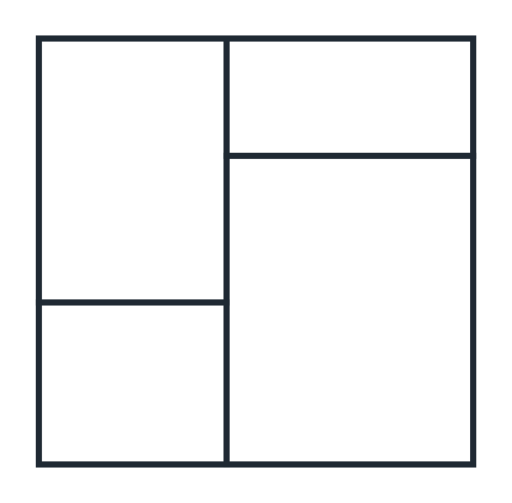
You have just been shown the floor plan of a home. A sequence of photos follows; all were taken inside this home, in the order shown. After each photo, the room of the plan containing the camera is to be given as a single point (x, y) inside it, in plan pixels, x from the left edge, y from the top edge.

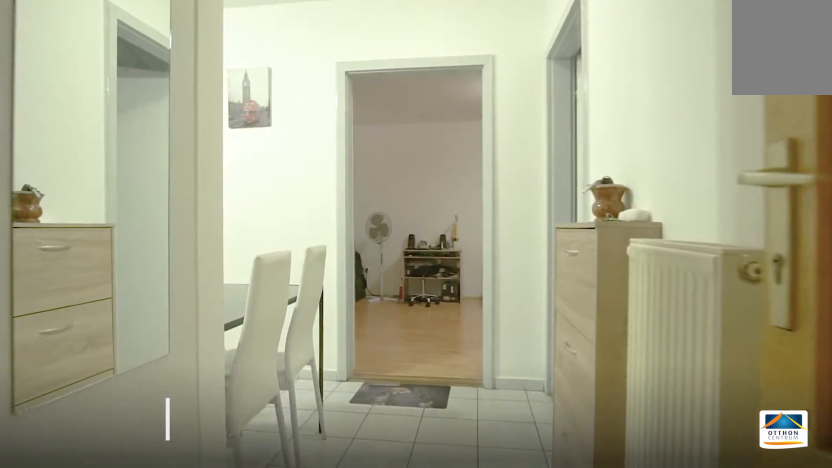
(384, 218)
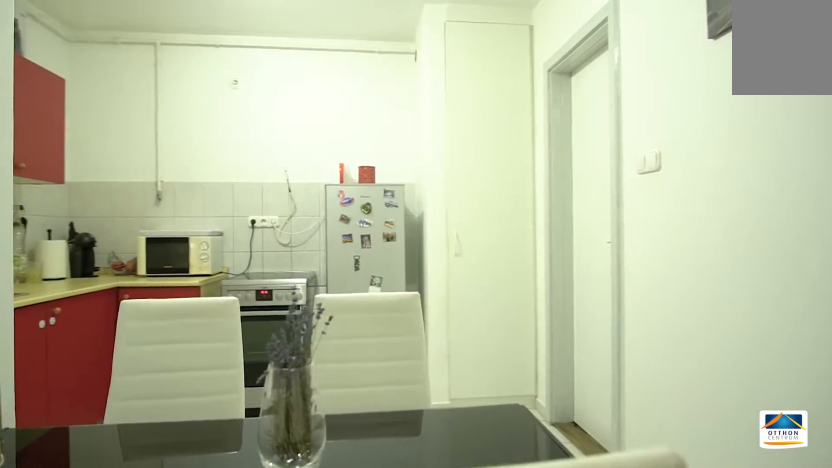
(345, 300)
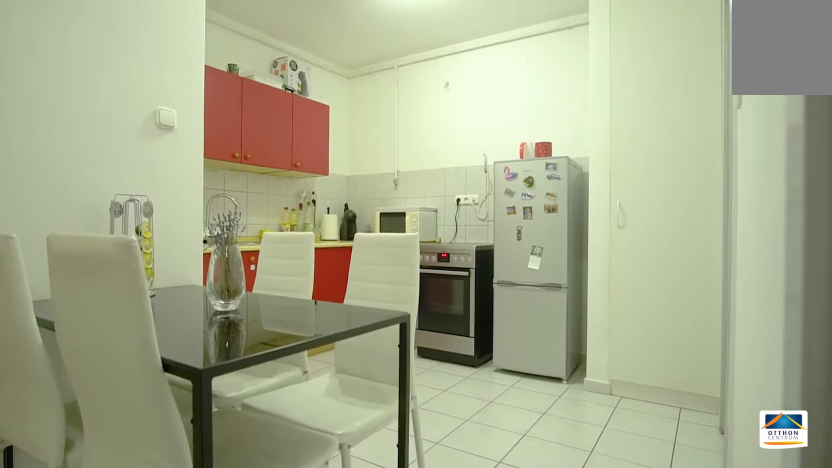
(345, 300)
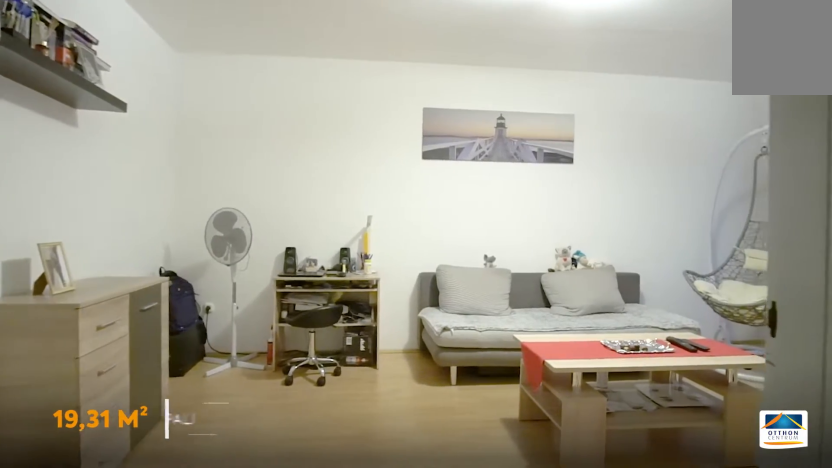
(153, 179)
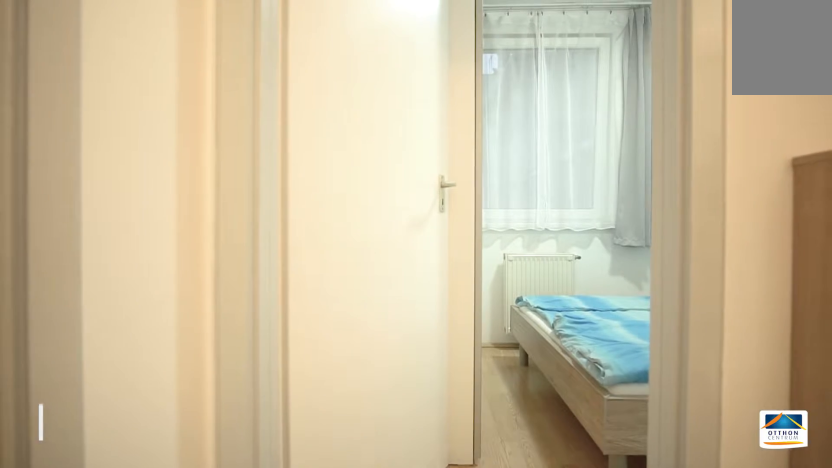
(351, 100)
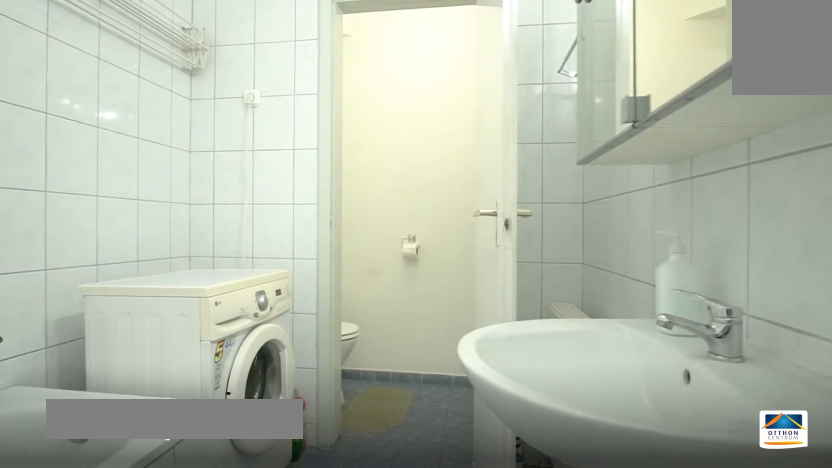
(135, 380)
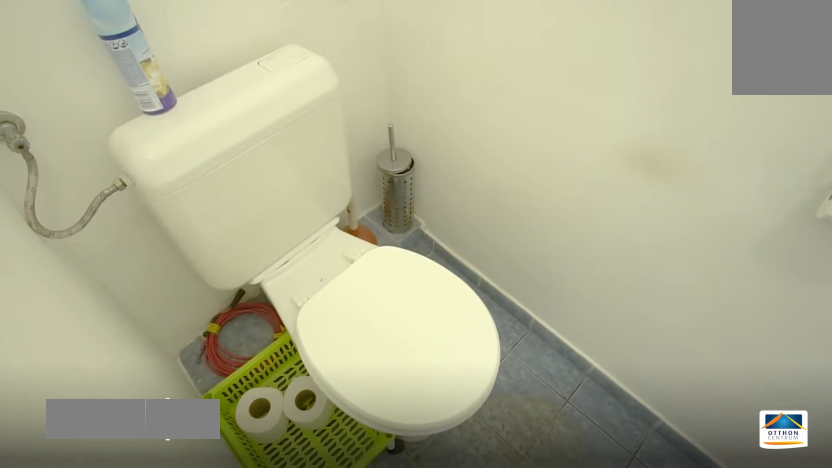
(136, 380)
